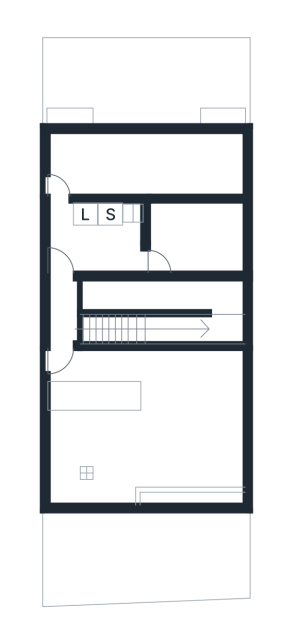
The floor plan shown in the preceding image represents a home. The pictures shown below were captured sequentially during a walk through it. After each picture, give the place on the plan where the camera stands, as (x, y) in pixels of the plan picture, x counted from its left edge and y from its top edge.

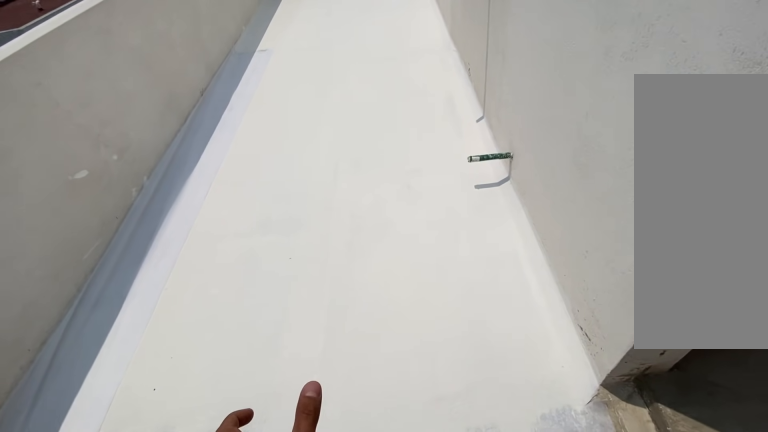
(57, 188)
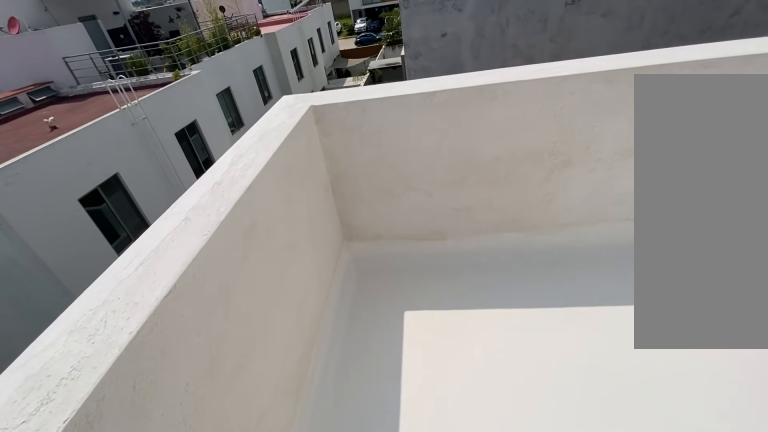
(142, 155)
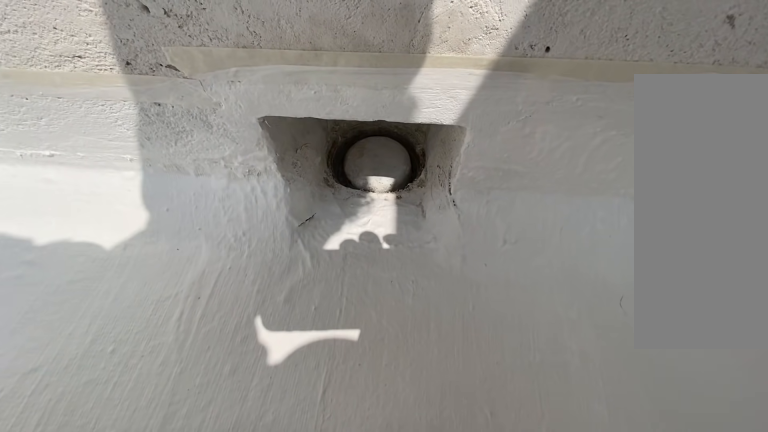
(56, 145)
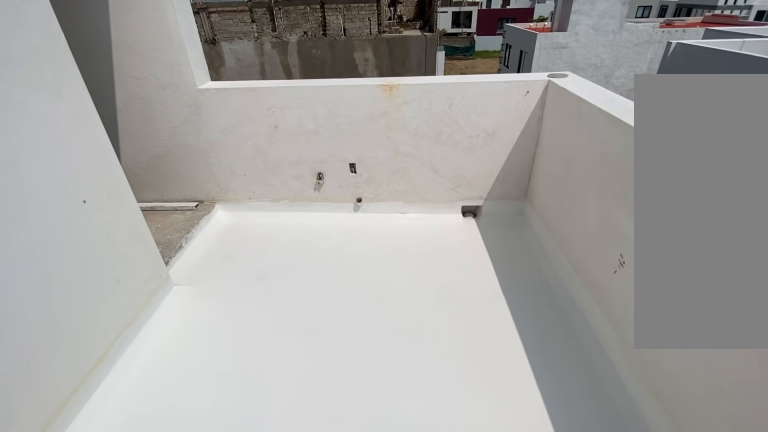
(89, 159)
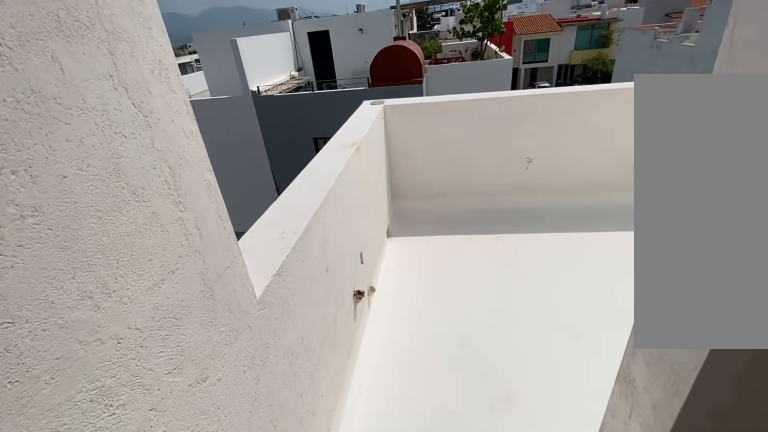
(62, 214)
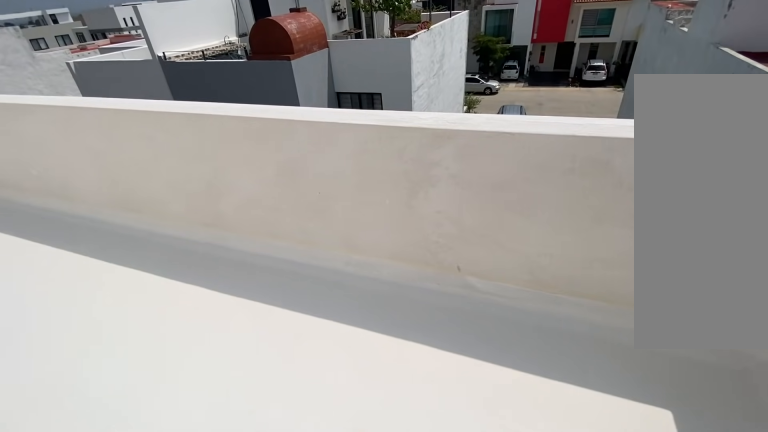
(205, 163)
